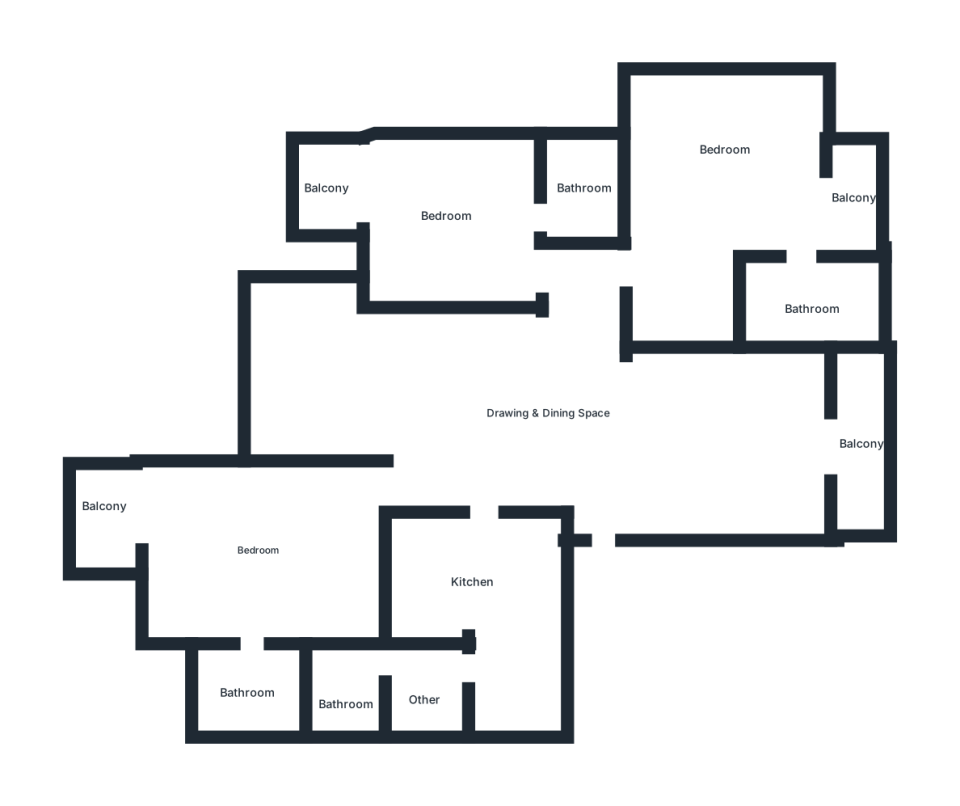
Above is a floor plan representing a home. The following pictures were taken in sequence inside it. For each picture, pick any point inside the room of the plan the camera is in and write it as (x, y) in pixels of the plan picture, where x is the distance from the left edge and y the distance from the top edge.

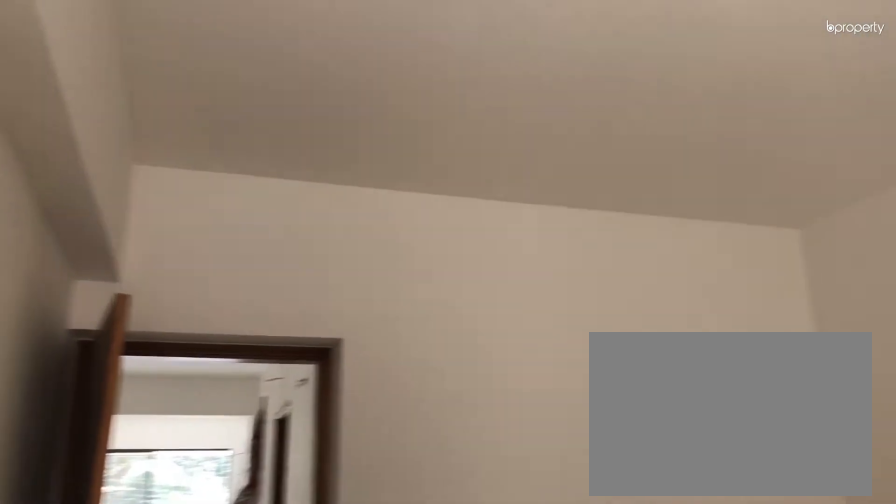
(246, 544)
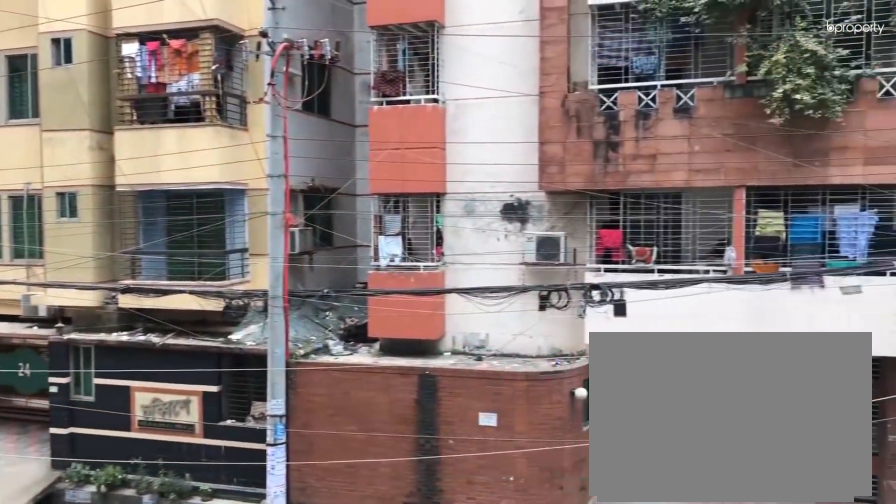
(114, 519)
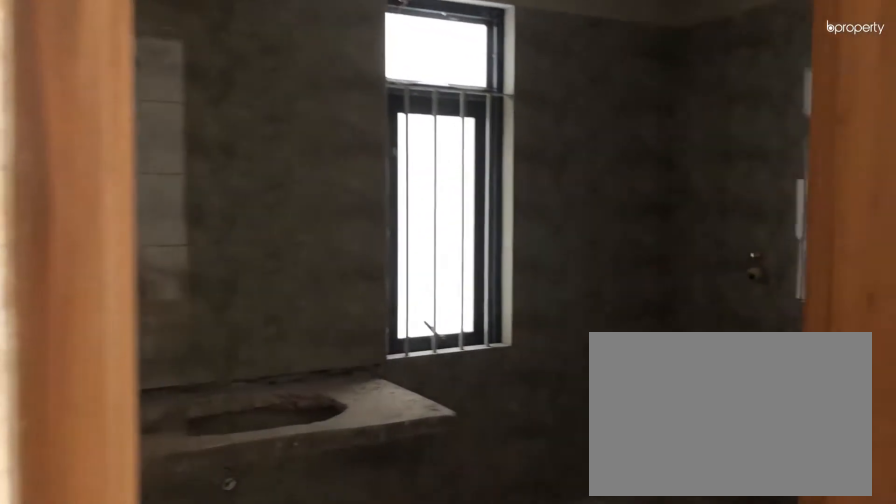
(250, 632)
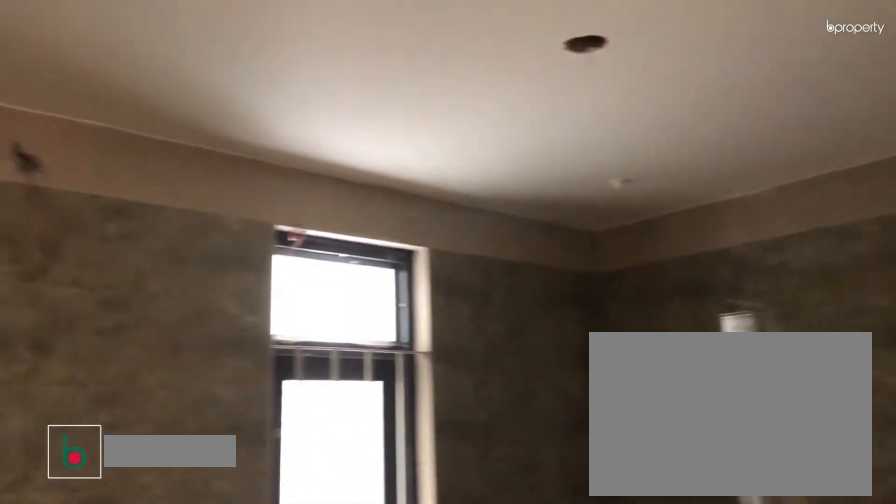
(264, 683)
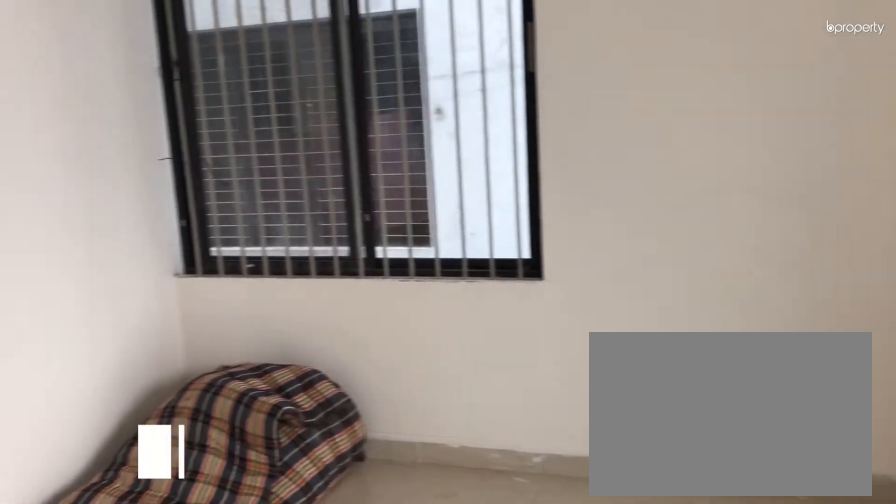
(731, 195)
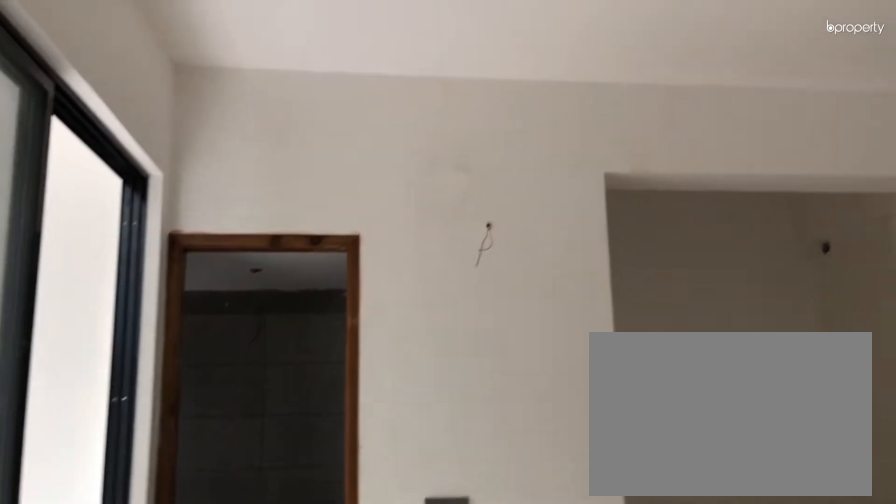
(732, 194)
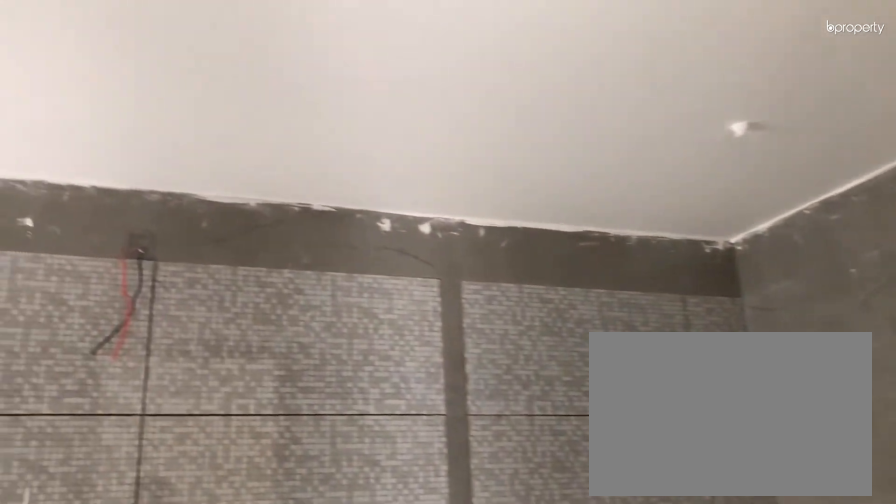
(802, 308)
